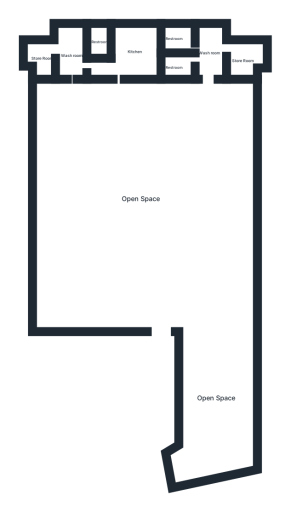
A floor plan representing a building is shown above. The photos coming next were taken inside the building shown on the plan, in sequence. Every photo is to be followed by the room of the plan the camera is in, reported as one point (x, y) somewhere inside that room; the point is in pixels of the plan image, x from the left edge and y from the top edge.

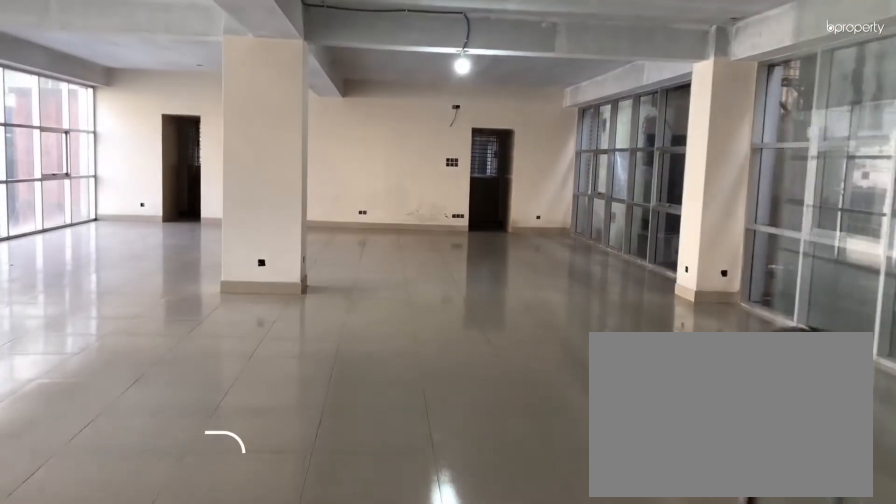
(139, 197)
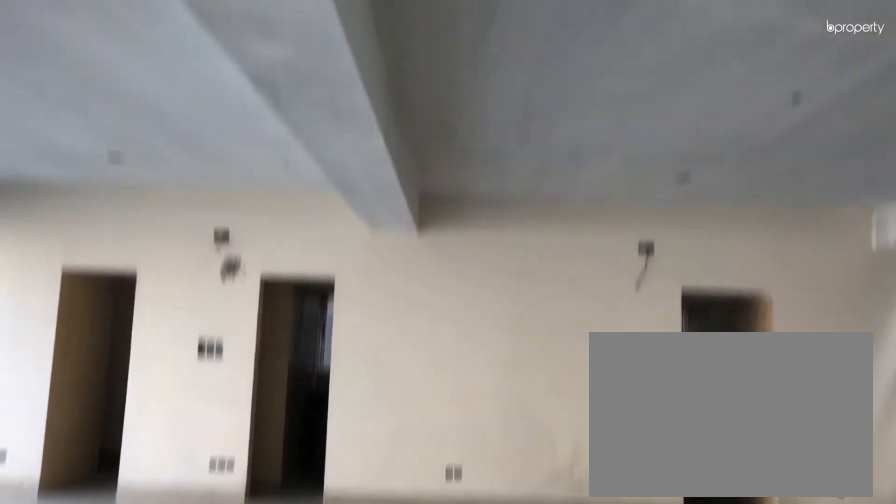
(139, 197)
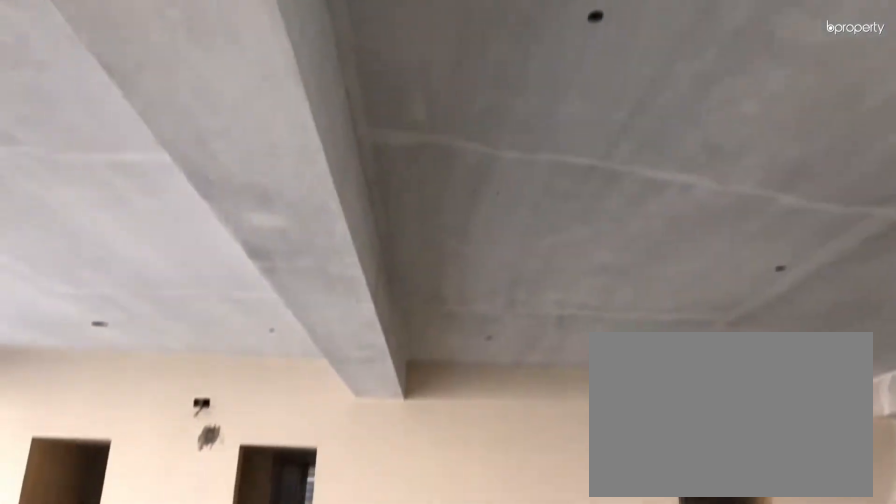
(139, 197)
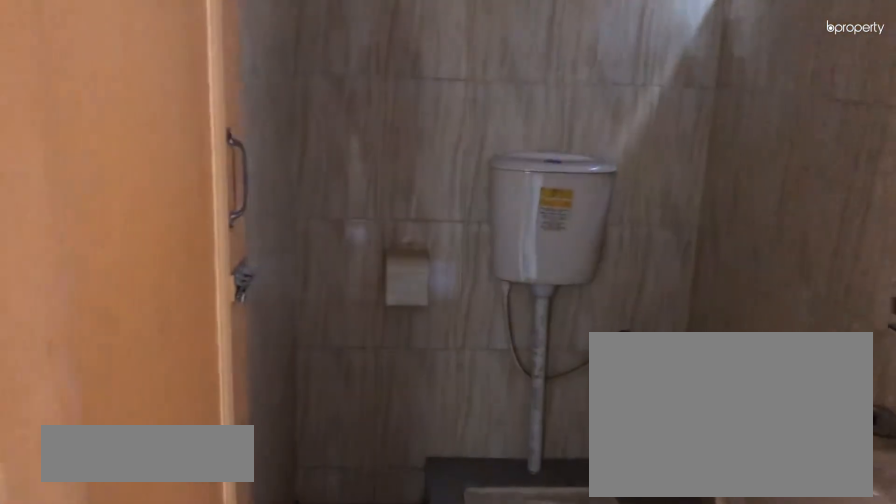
(175, 41)
